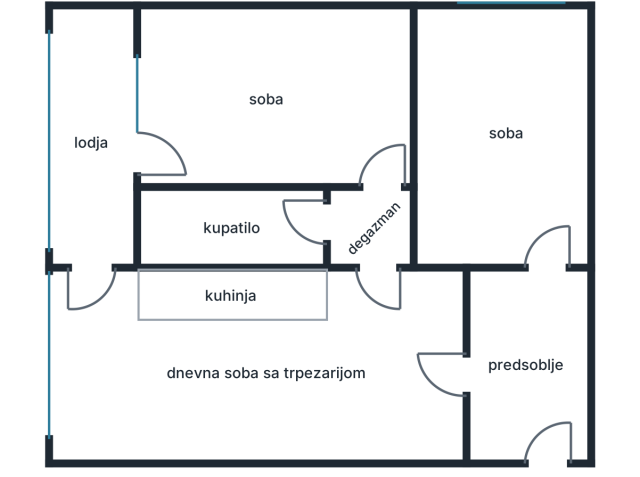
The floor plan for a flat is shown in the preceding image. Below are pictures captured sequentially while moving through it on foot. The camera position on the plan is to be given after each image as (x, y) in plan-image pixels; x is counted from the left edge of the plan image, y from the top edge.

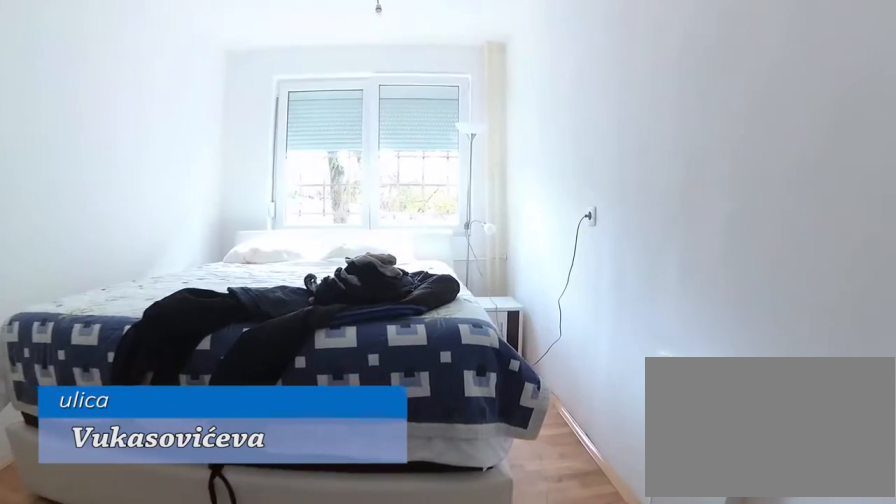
(552, 206)
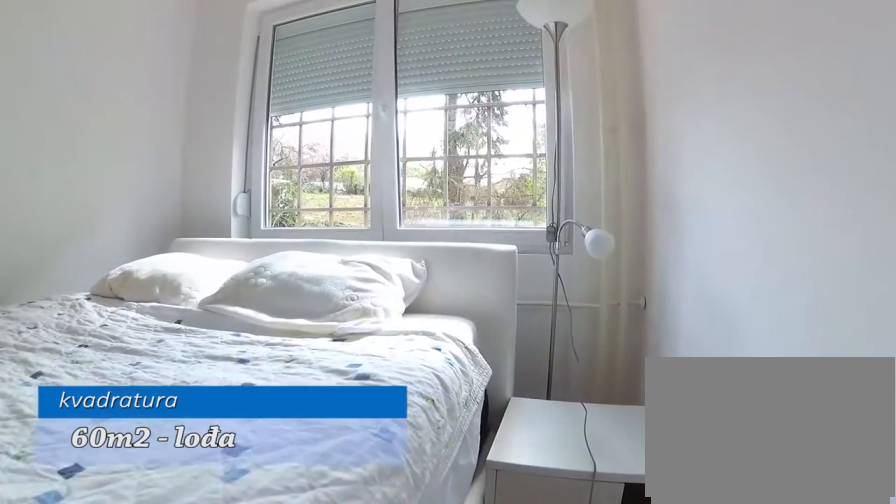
(552, 119)
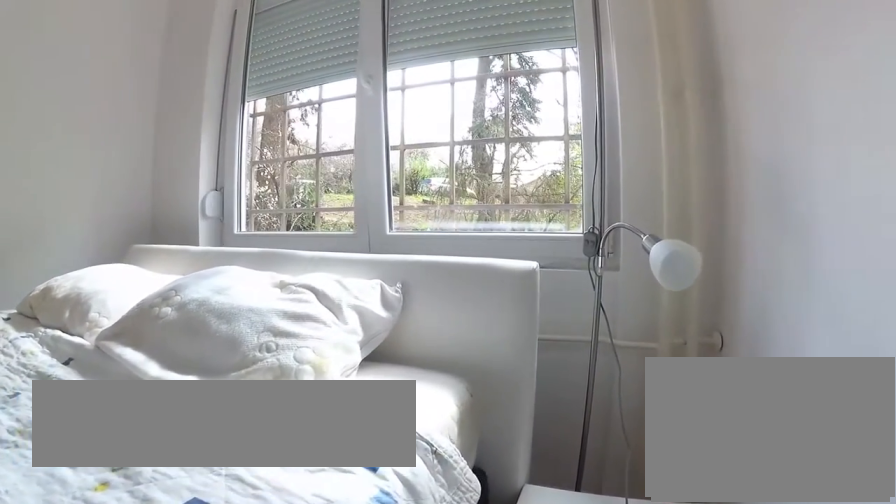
(552, 86)
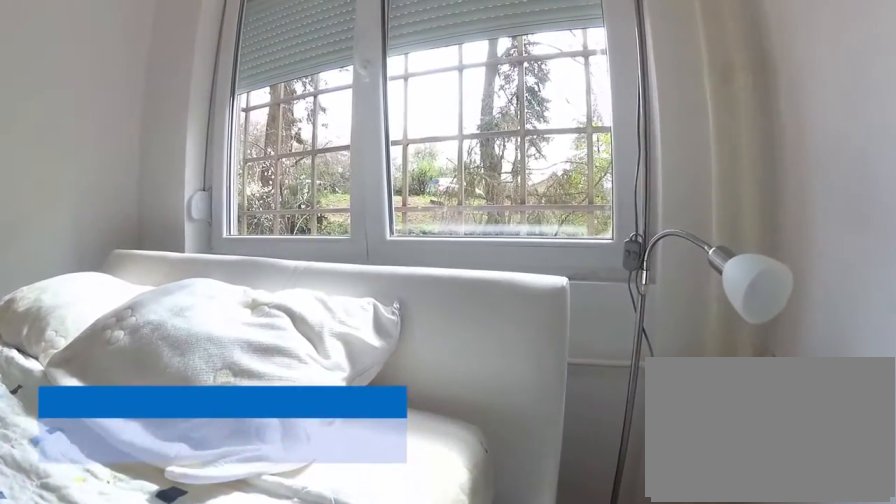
(552, 71)
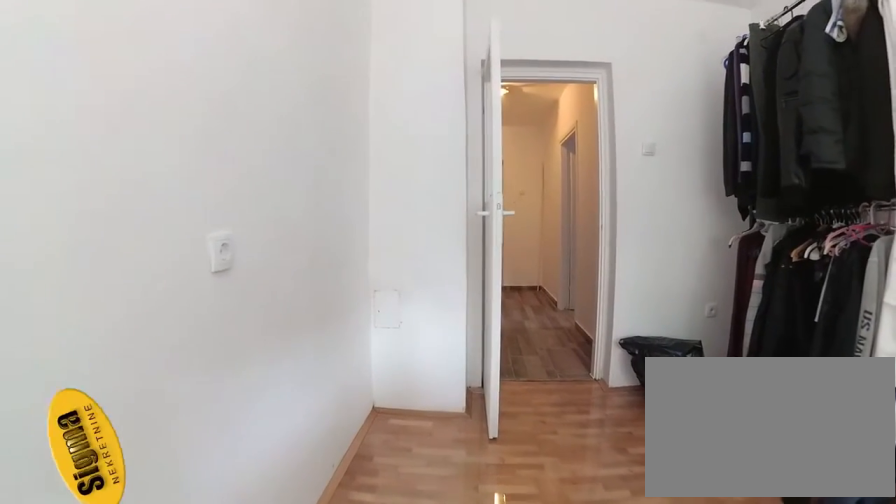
(553, 118)
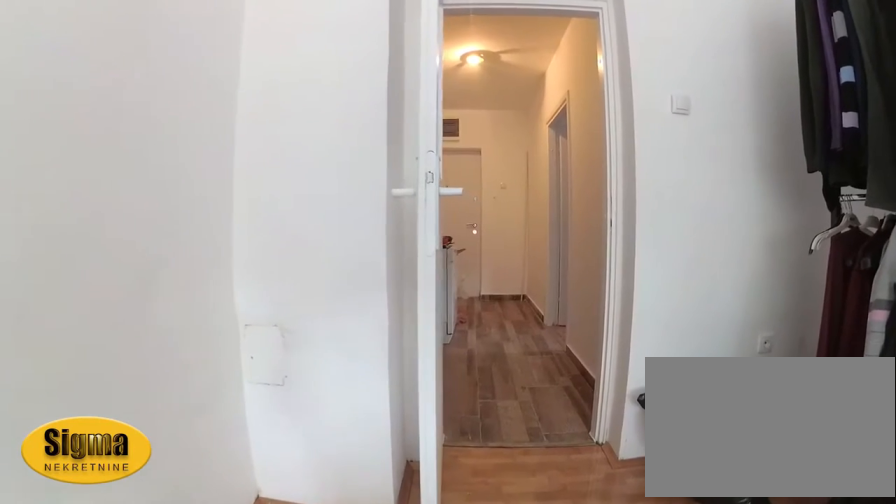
(552, 158)
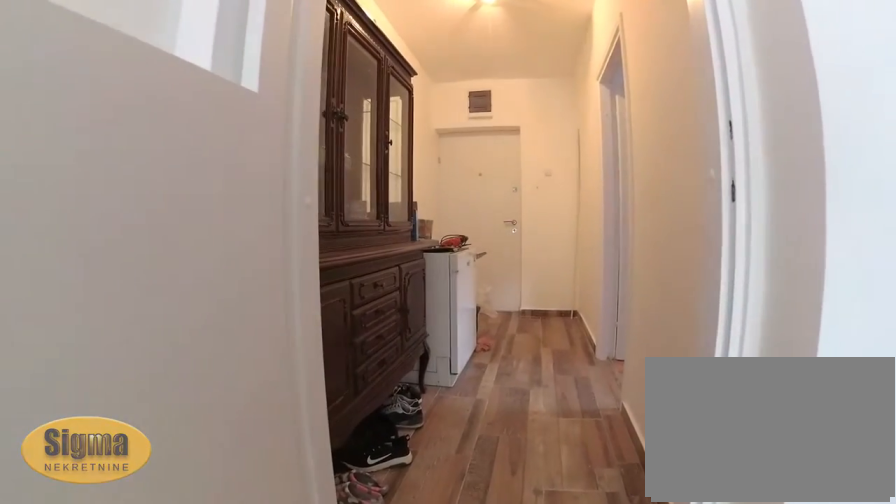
(552, 212)
